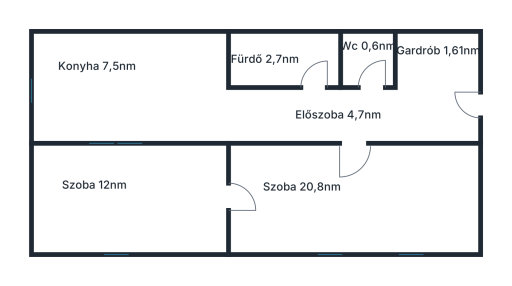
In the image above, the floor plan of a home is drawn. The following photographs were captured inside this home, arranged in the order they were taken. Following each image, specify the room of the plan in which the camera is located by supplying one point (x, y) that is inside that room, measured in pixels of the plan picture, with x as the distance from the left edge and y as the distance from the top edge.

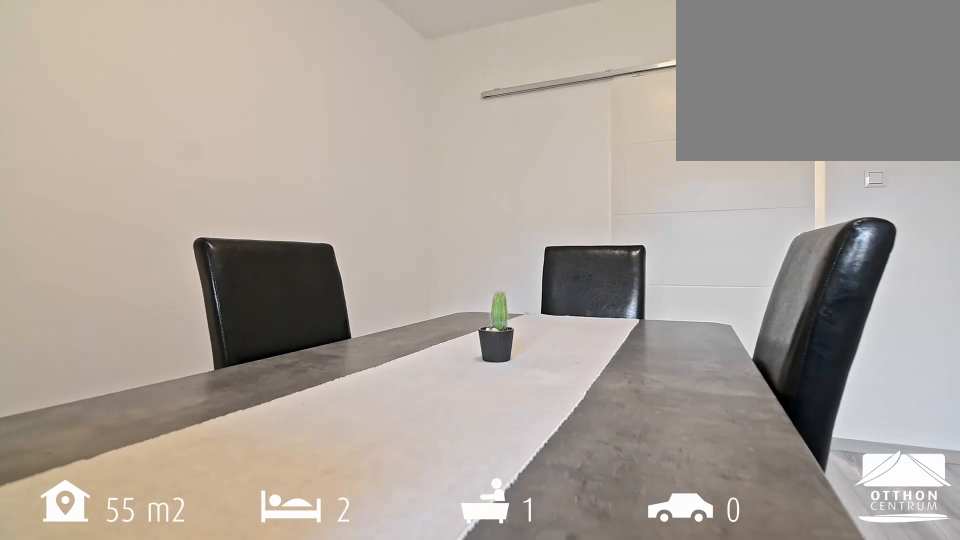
(128, 199)
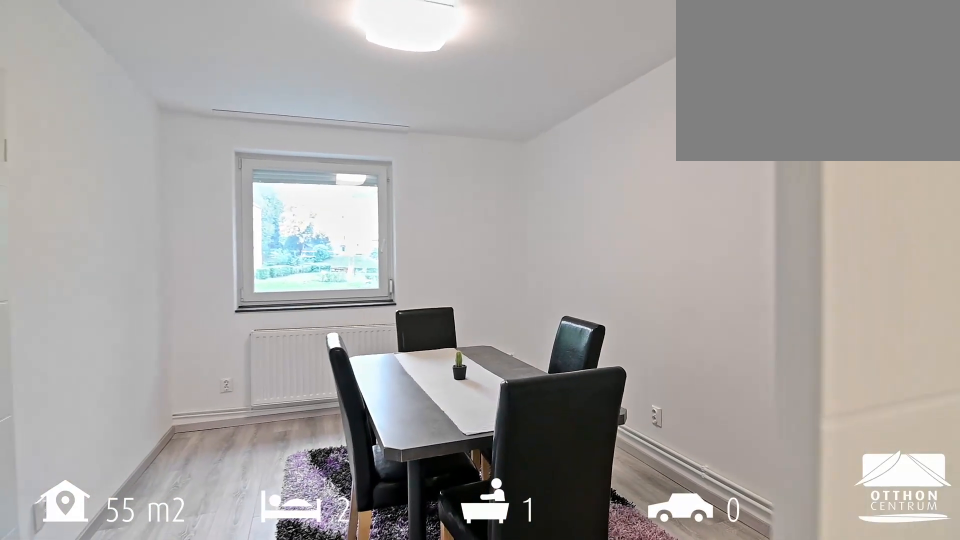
(128, 199)
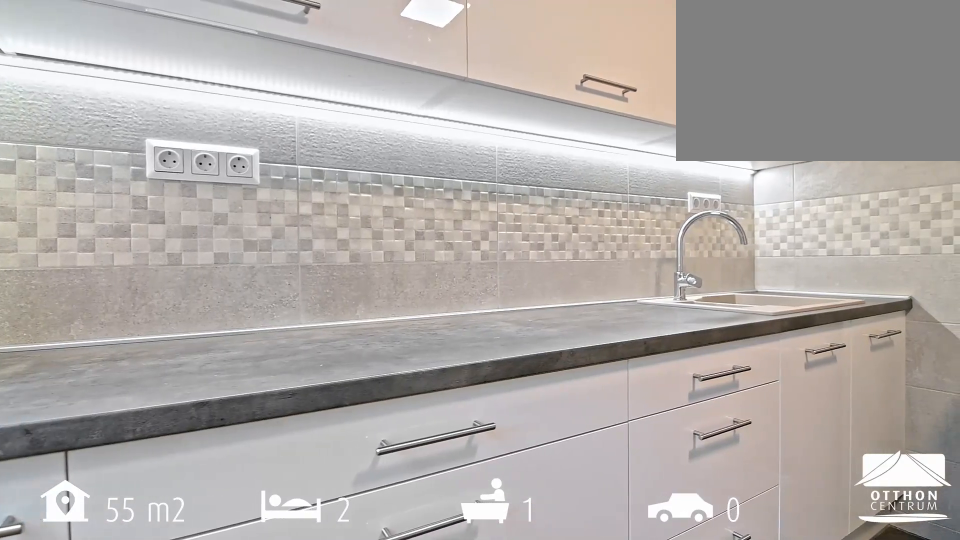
(128, 91)
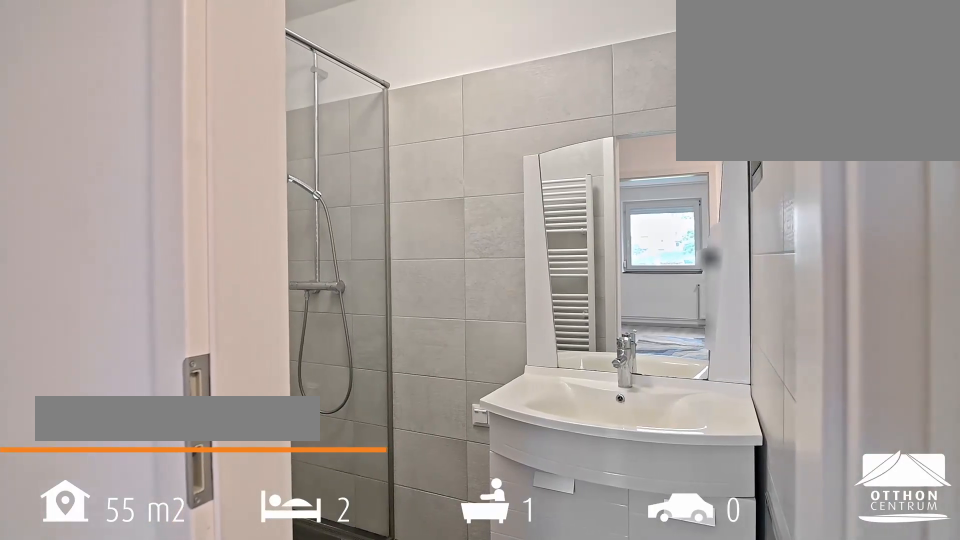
(284, 59)
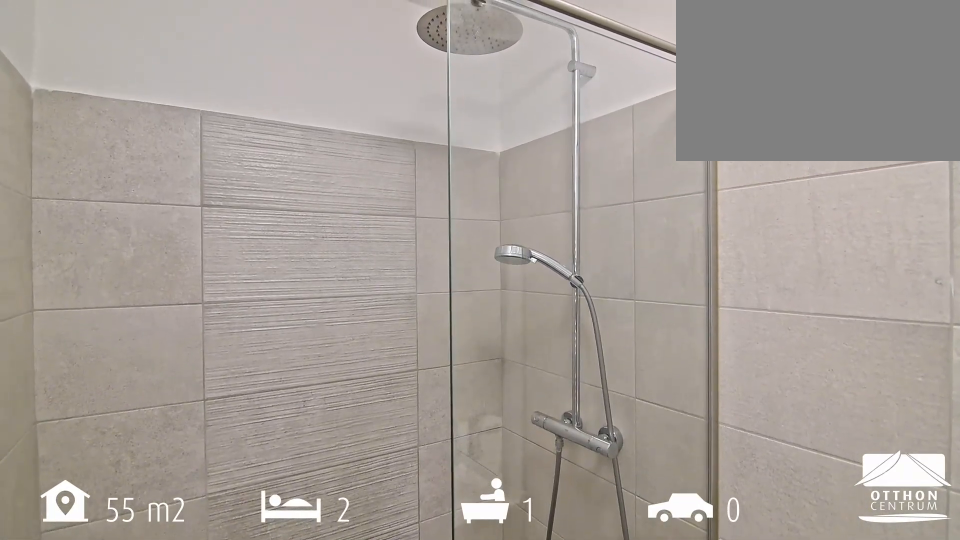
(284, 59)
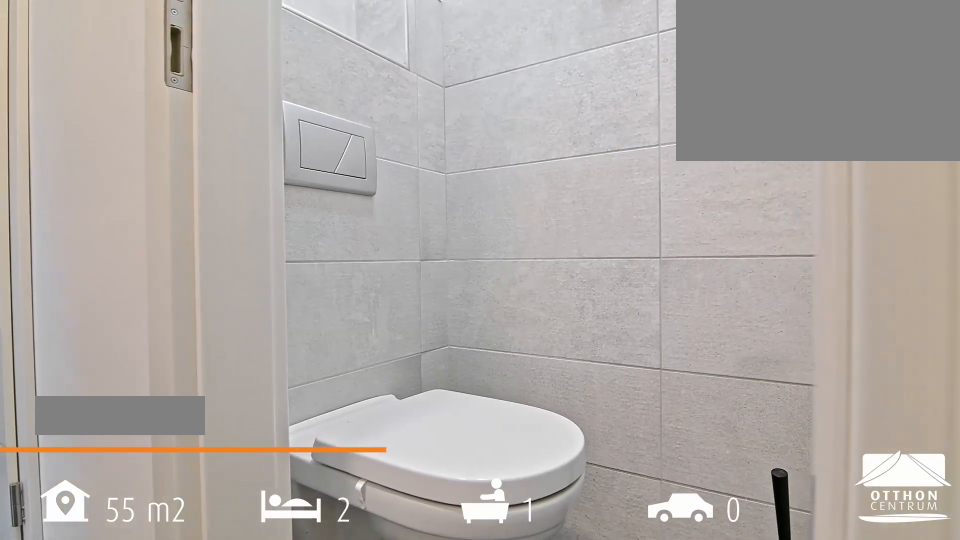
(368, 59)
